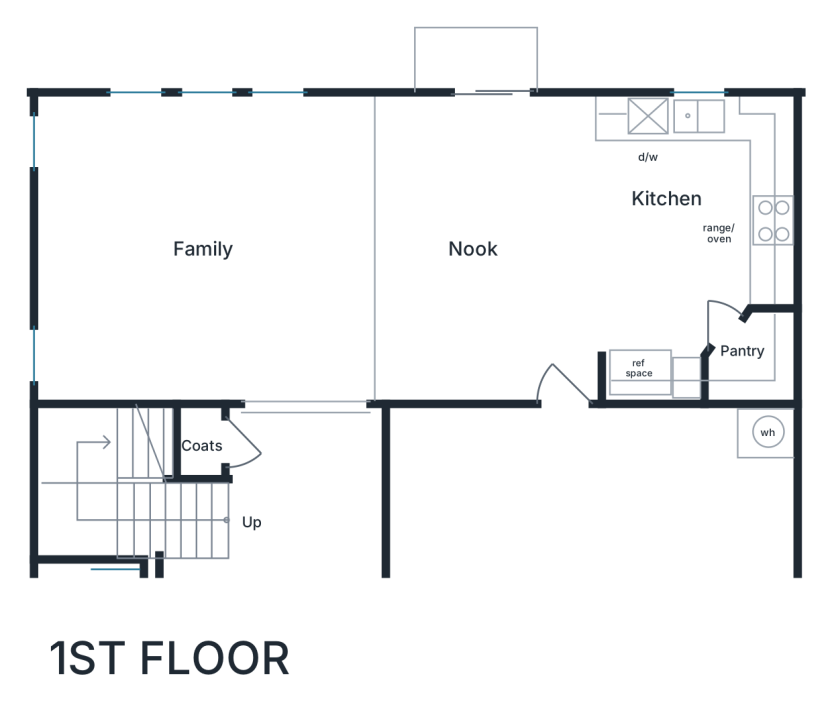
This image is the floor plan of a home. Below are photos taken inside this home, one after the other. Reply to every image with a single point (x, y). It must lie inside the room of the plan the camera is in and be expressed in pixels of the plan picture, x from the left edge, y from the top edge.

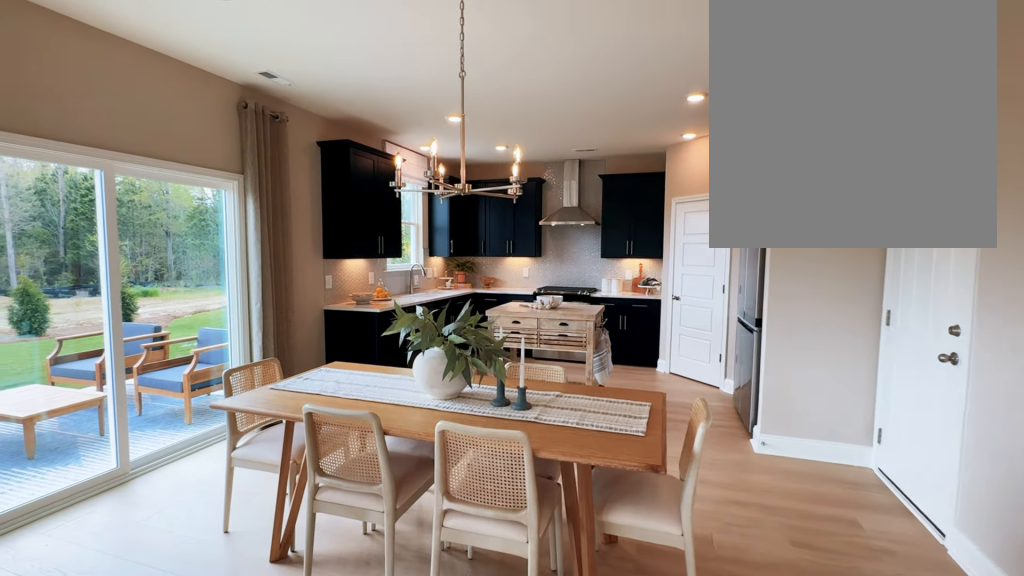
(476, 248)
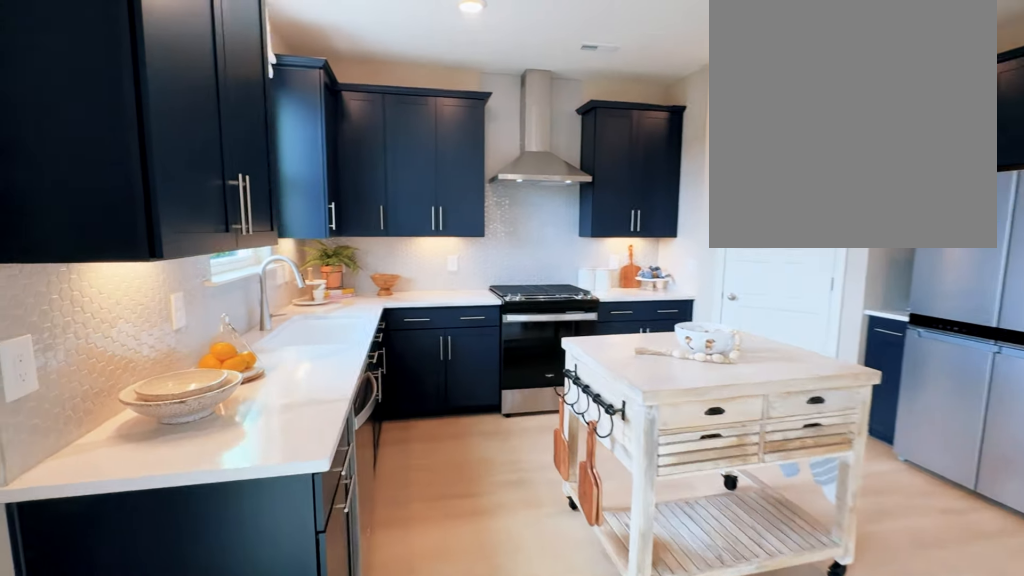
(695, 248)
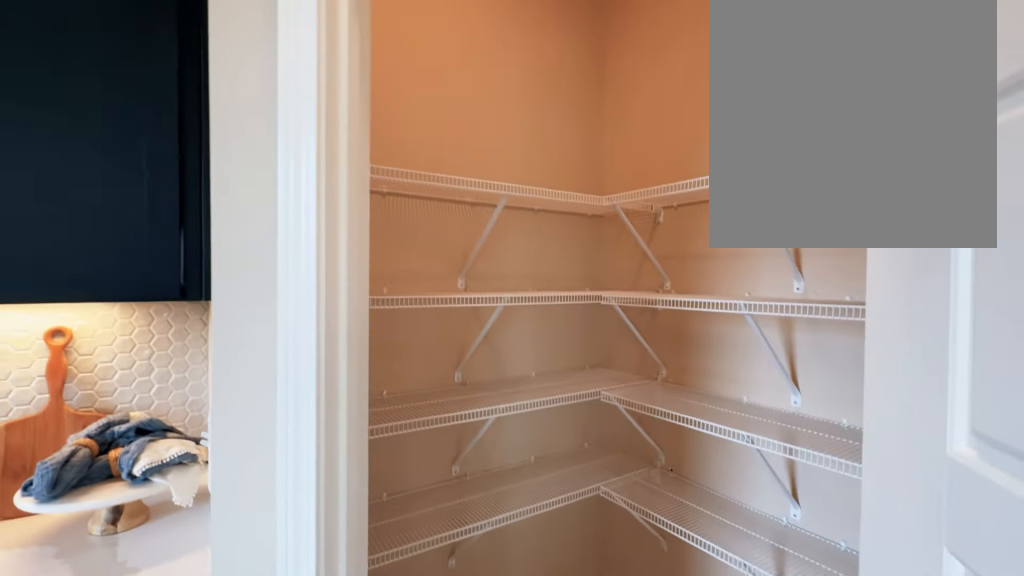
(695, 248)
